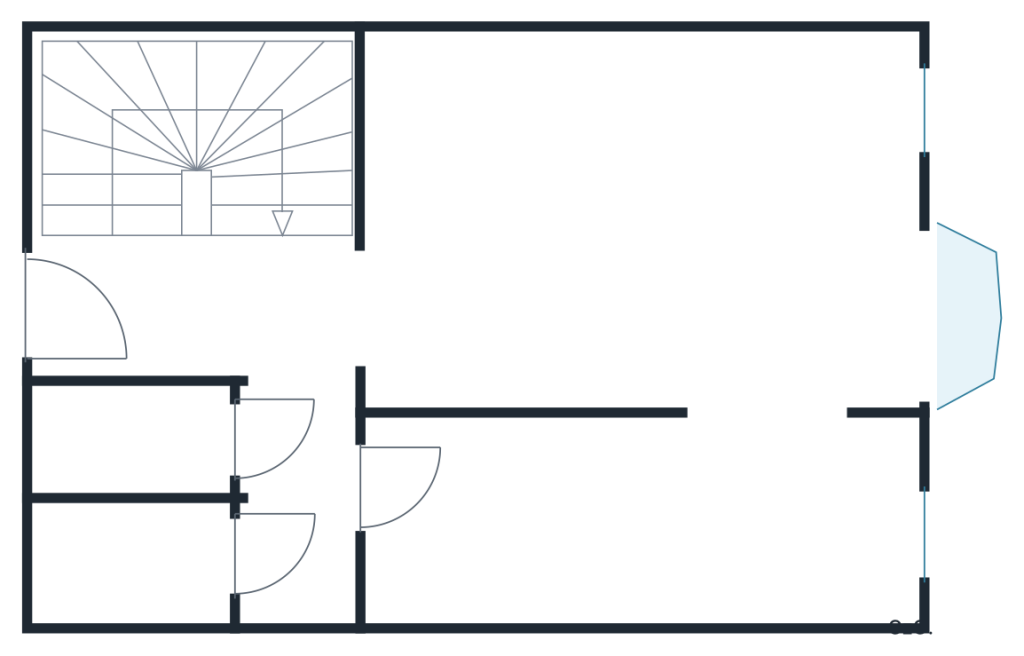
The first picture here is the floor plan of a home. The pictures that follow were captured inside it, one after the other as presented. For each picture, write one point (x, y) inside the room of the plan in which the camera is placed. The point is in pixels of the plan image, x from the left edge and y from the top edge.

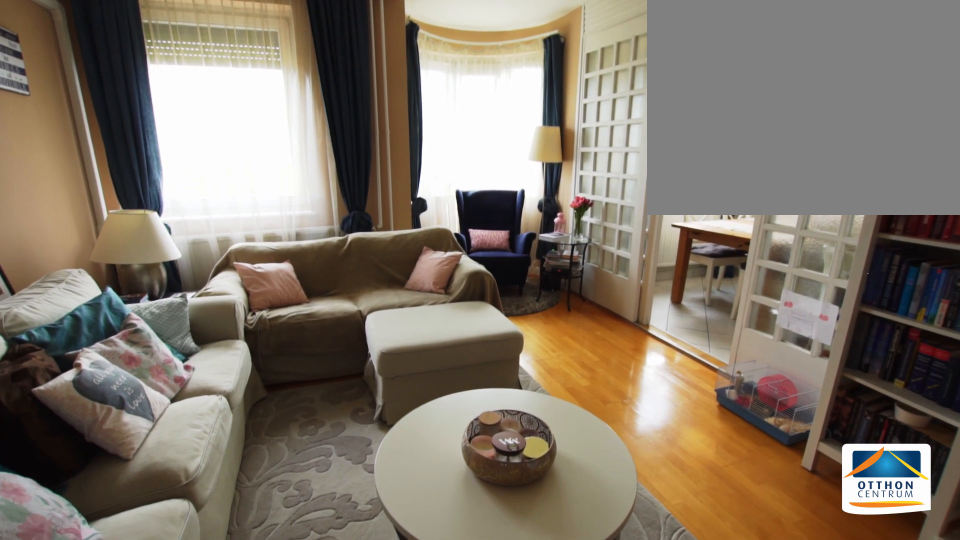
(652, 228)
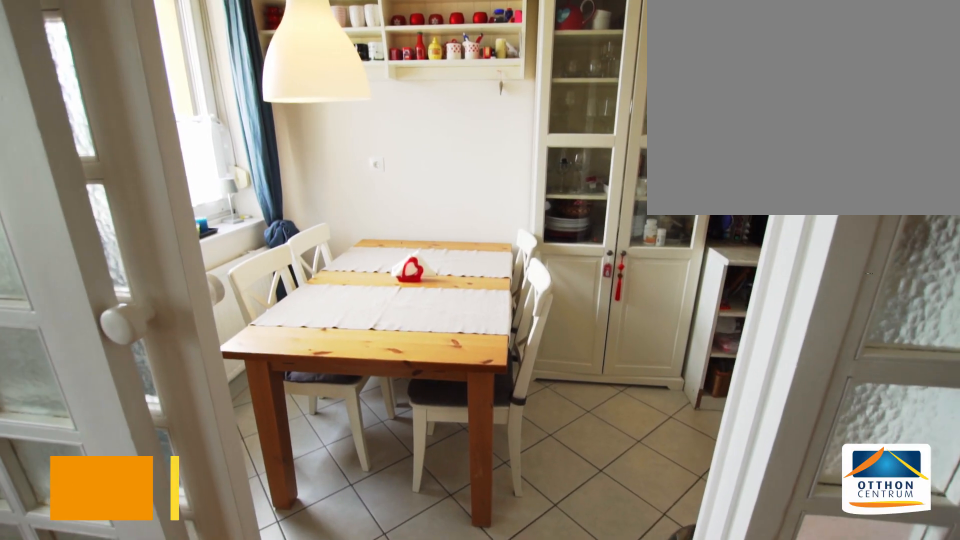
(652, 529)
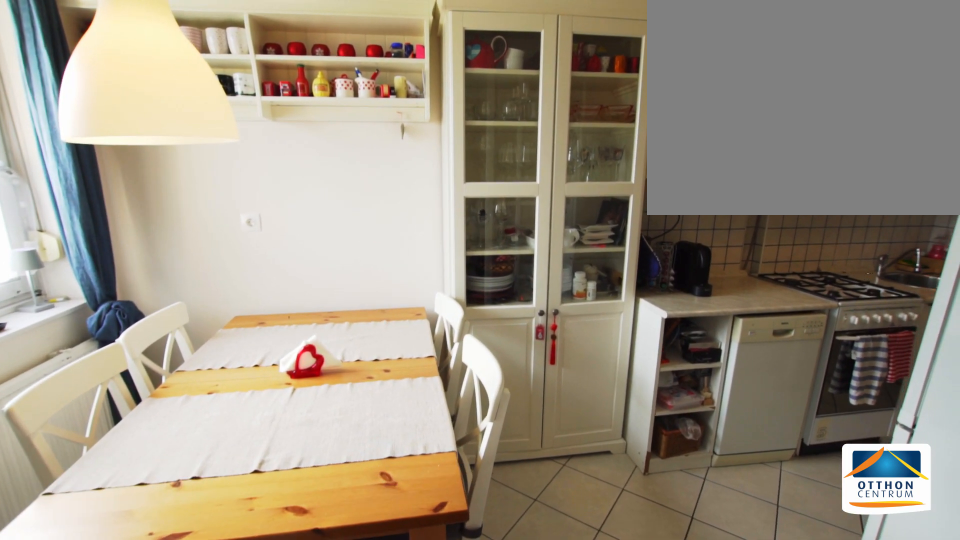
(652, 528)
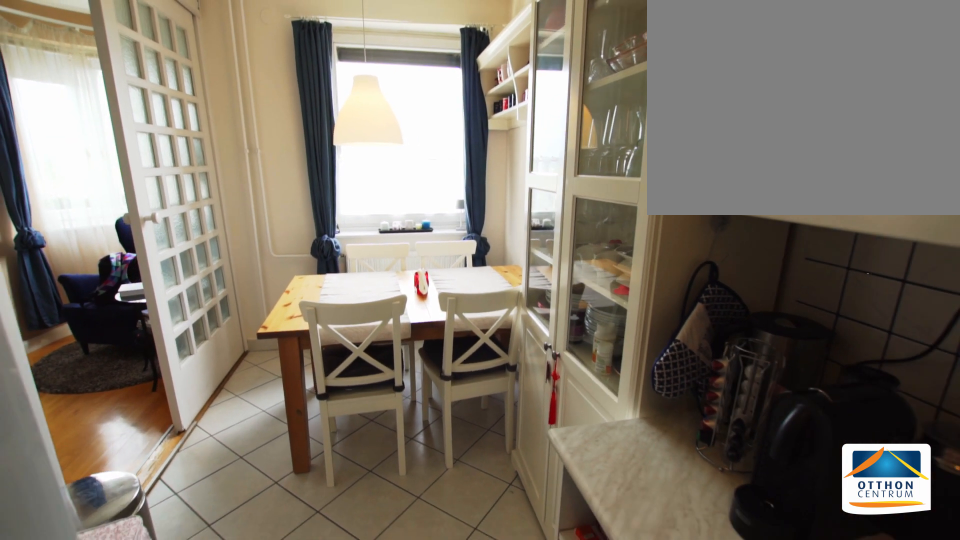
(652, 530)
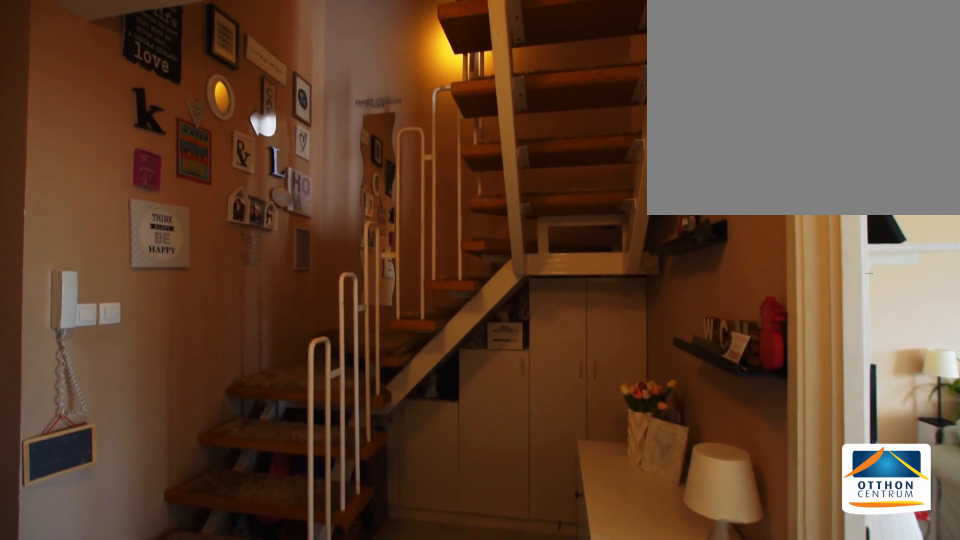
(294, 336)
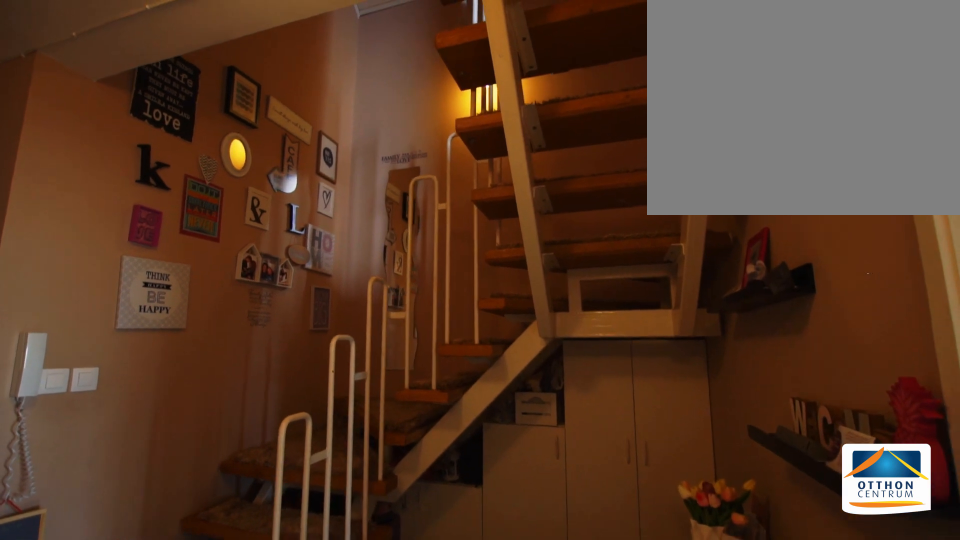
(294, 337)
